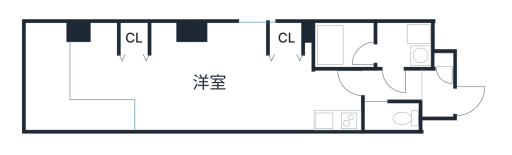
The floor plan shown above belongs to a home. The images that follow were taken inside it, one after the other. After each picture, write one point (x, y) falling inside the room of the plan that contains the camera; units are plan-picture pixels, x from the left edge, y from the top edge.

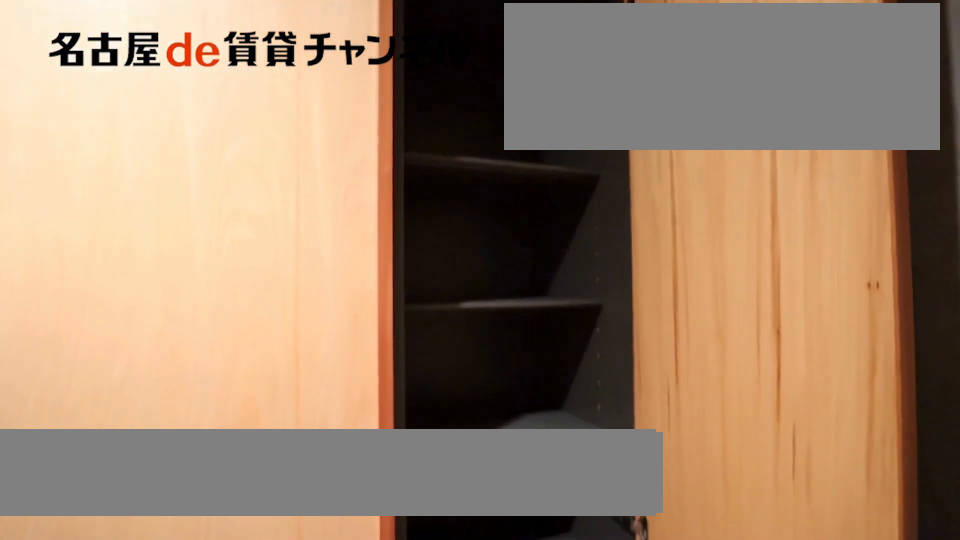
(443, 58)
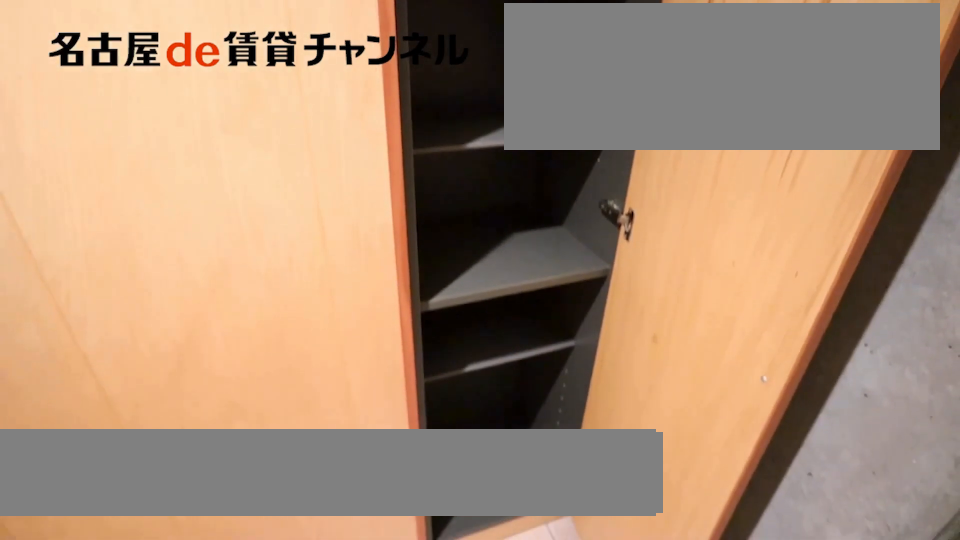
(443, 58)
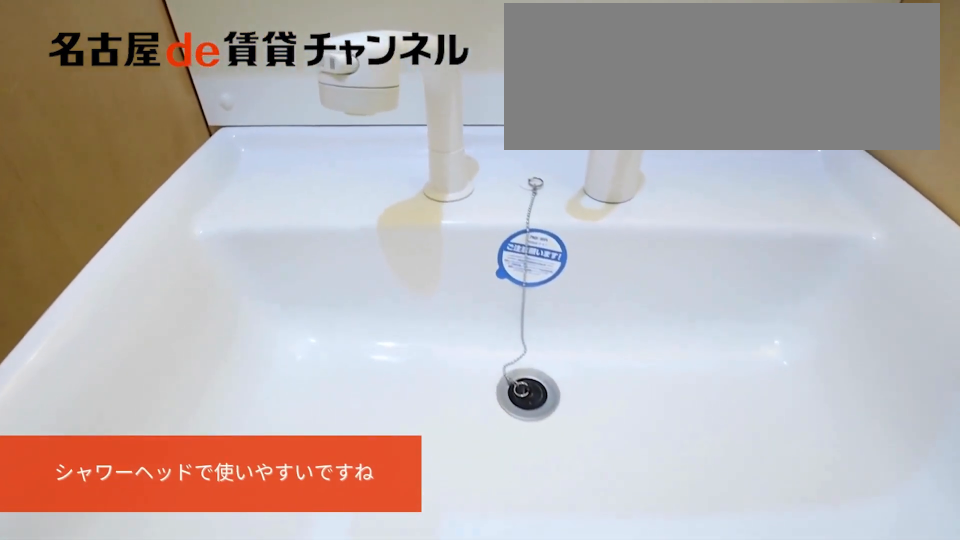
(404, 46)
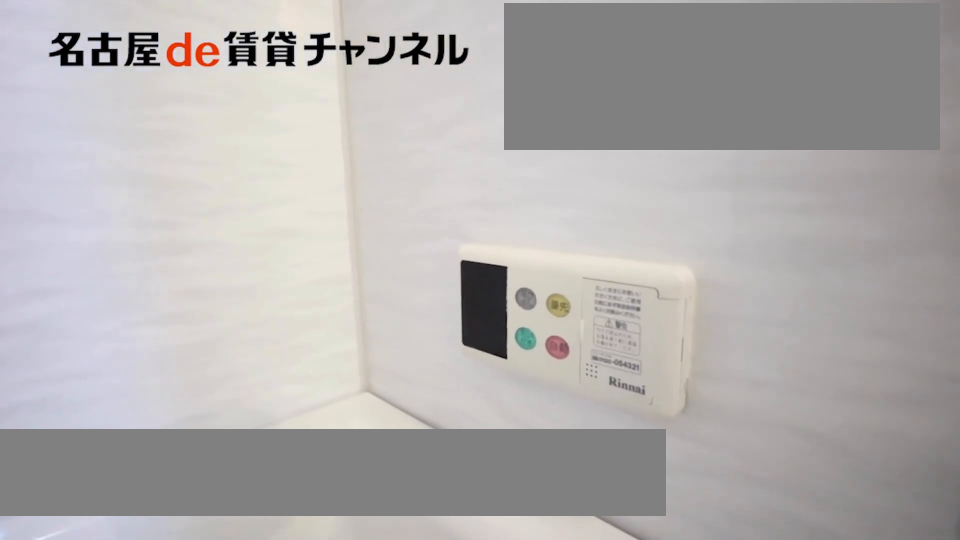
(344, 46)
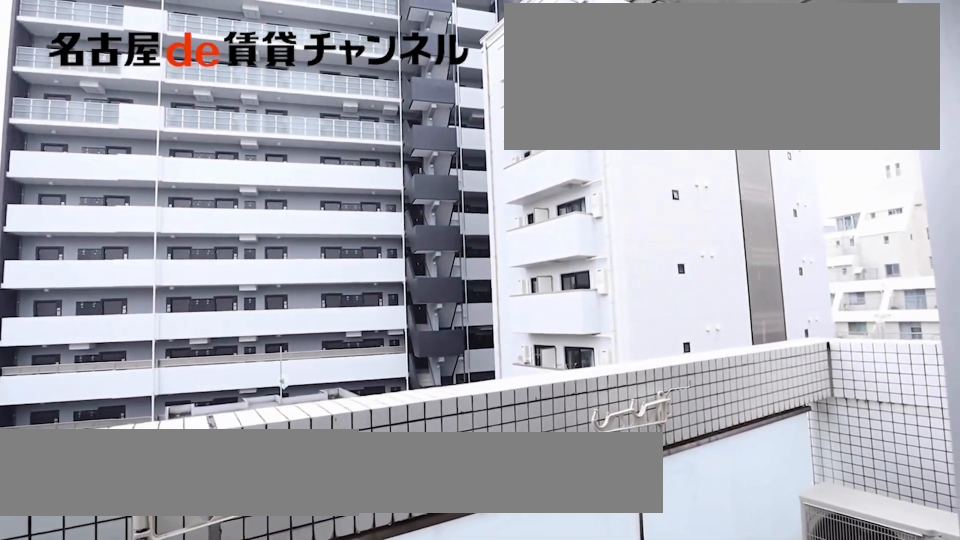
(67, 90)
